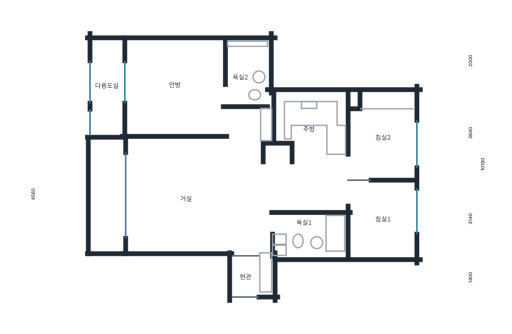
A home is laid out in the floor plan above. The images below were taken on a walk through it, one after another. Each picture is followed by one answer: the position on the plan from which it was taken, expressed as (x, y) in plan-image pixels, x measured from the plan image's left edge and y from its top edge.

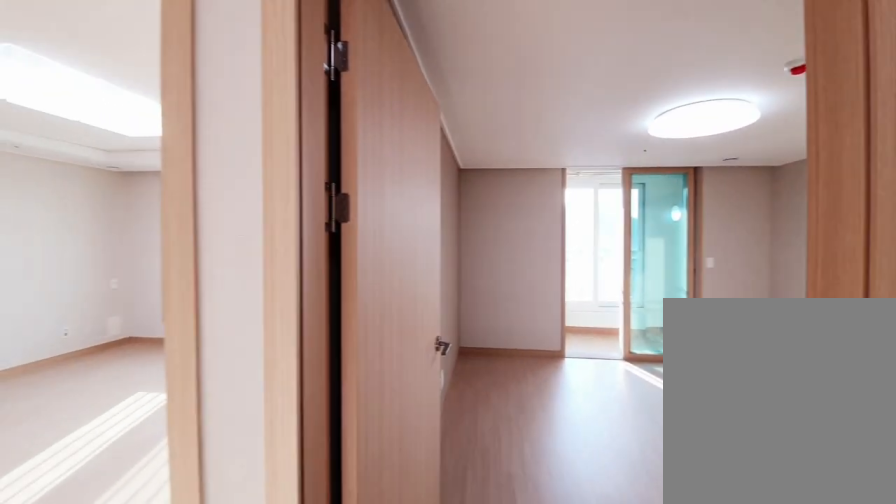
(247, 128)
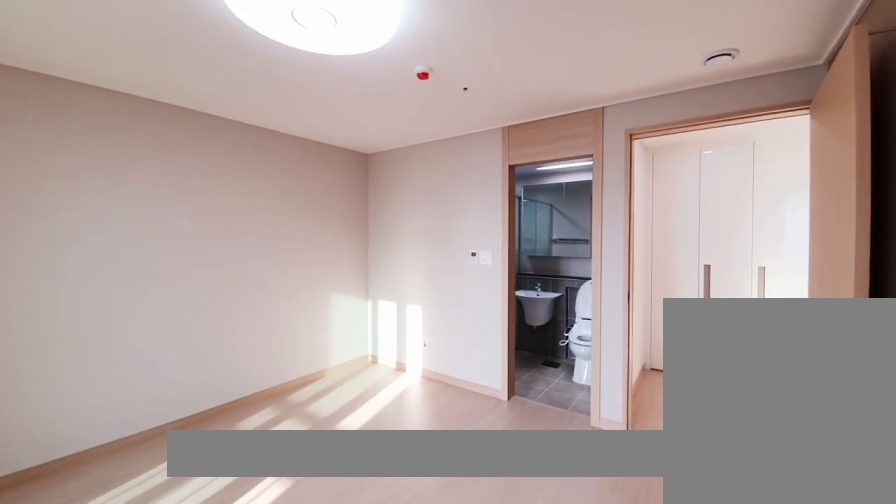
(167, 91)
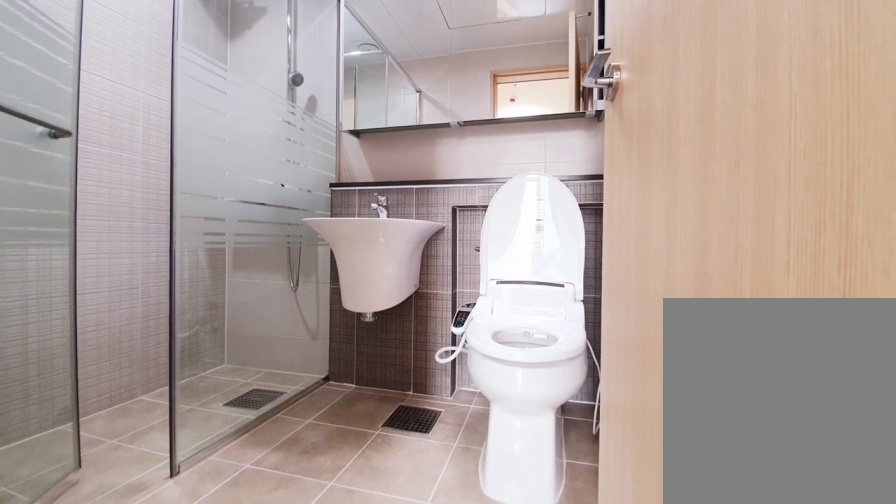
(235, 94)
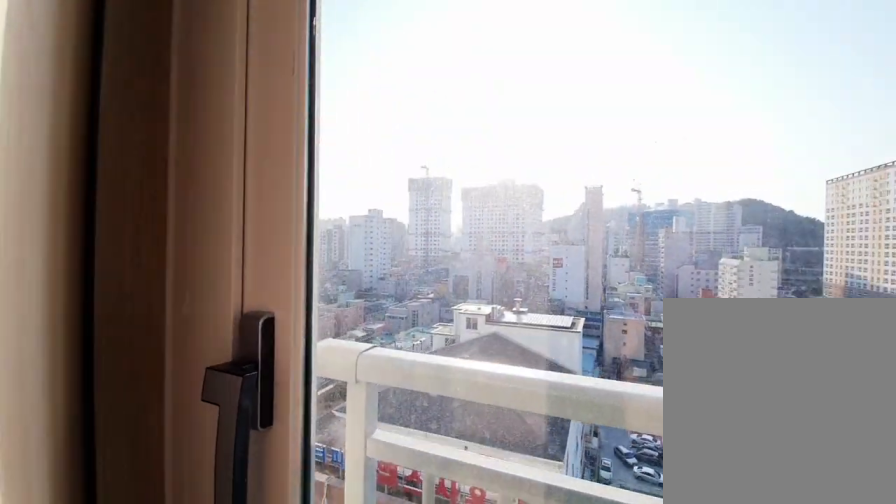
(120, 98)
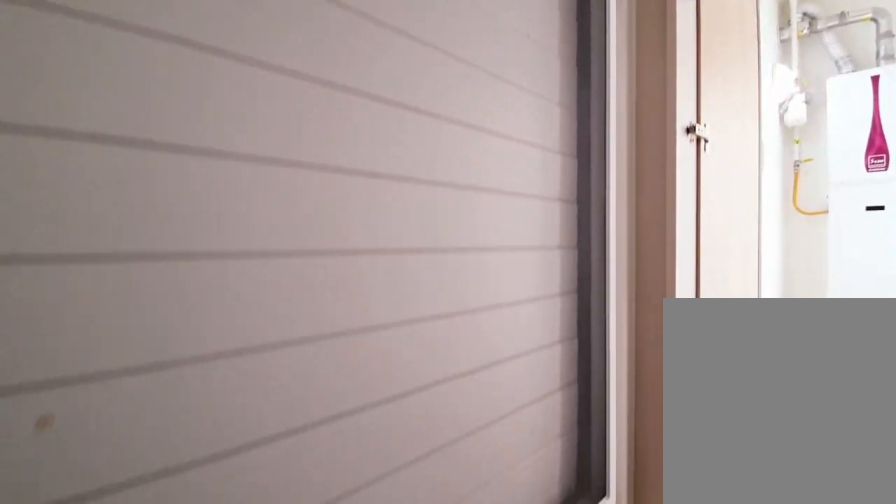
(120, 100)
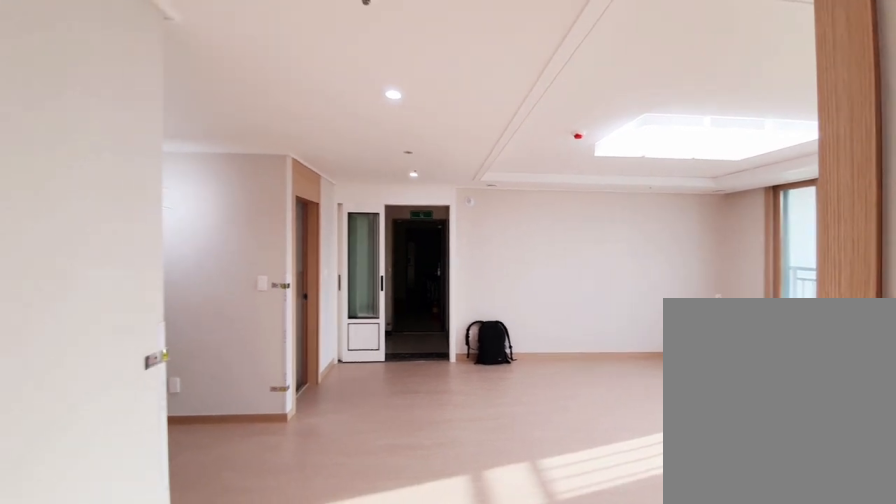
(242, 133)
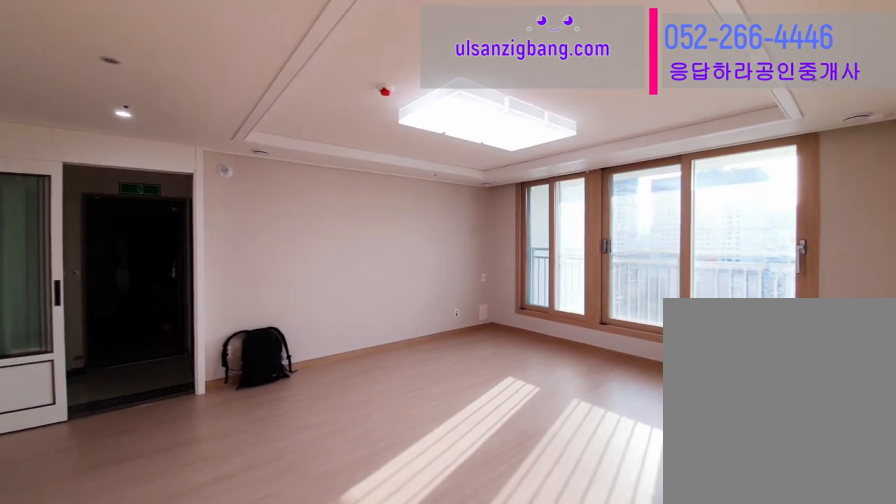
(249, 175)
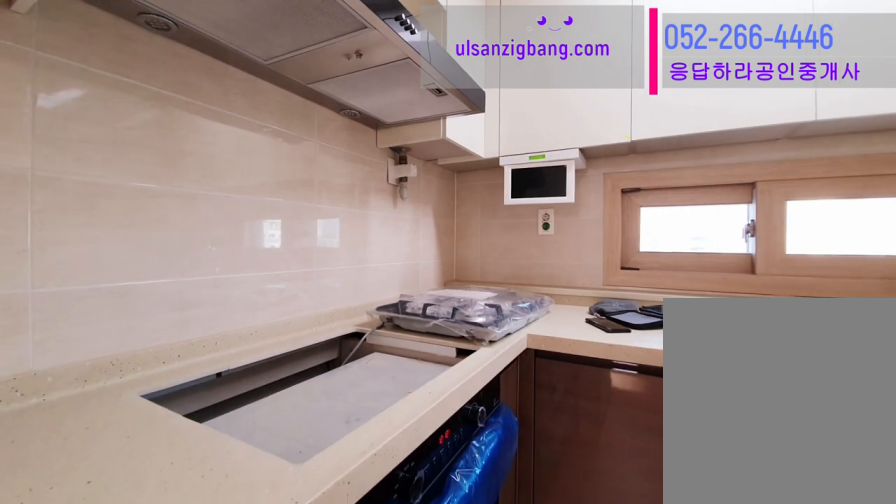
(313, 134)
